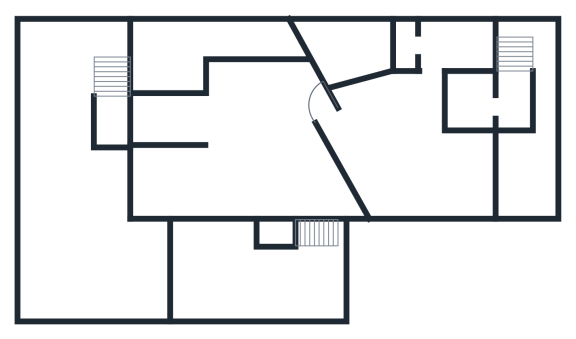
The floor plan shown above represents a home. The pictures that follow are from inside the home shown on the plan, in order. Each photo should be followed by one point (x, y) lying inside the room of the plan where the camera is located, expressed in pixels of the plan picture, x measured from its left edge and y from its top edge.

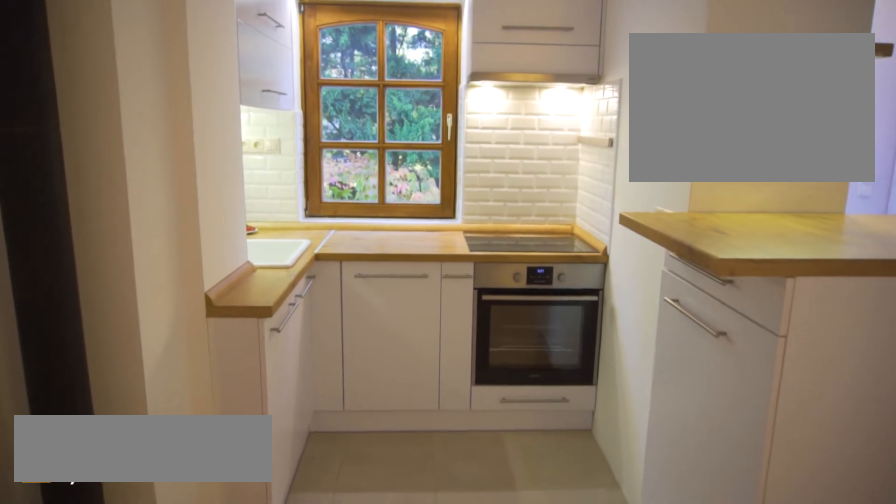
(179, 166)
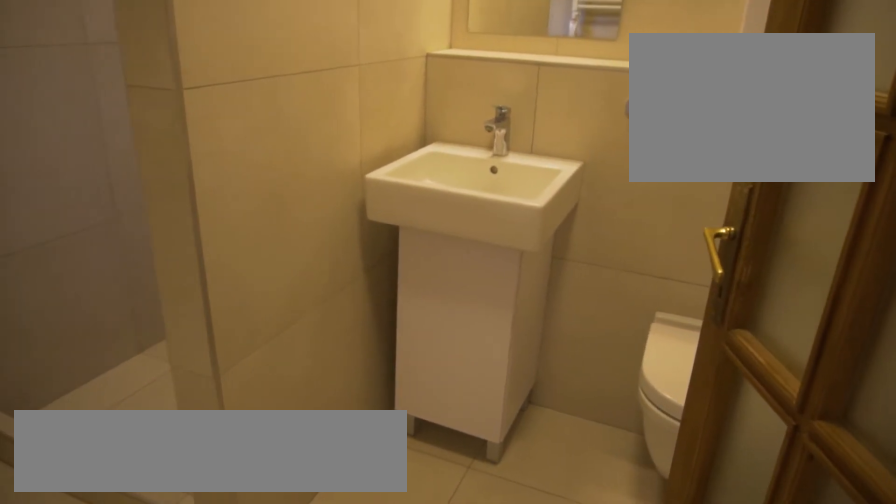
(179, 53)
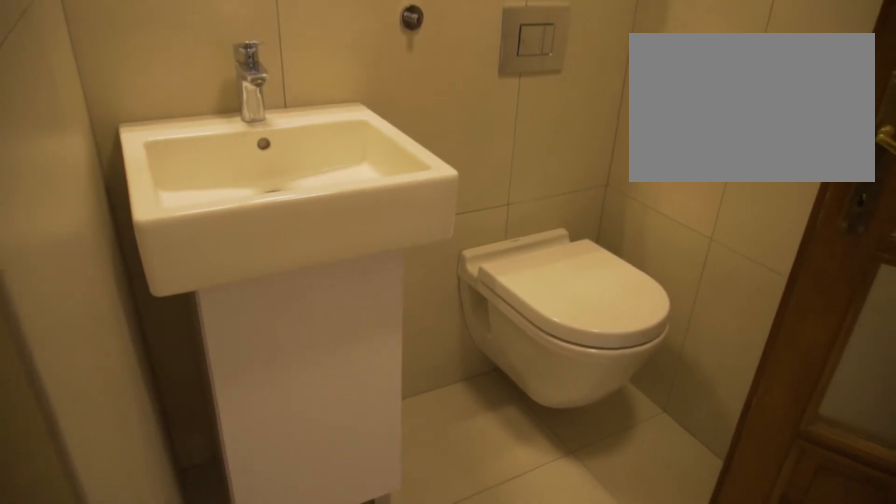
(179, 53)
